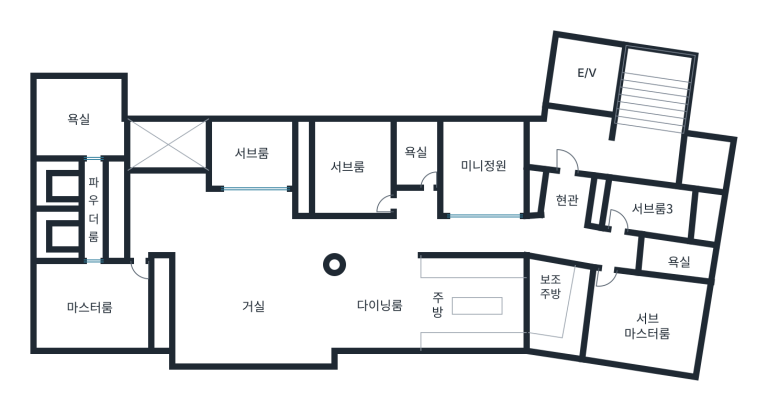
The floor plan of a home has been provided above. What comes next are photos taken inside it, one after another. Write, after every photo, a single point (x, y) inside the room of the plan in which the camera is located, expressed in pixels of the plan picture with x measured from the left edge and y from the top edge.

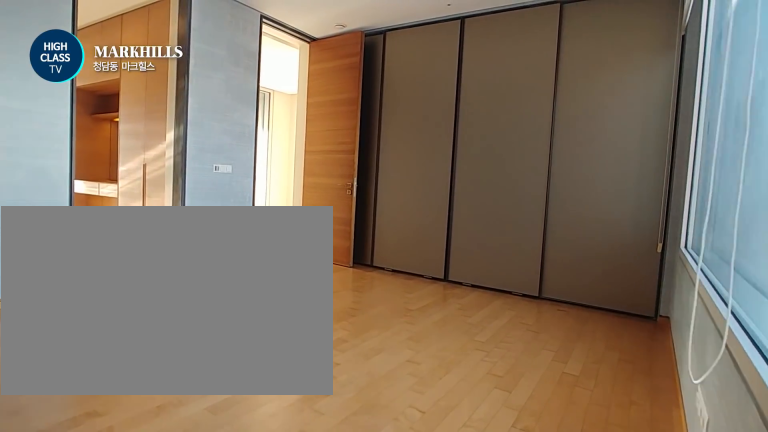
(100, 307)
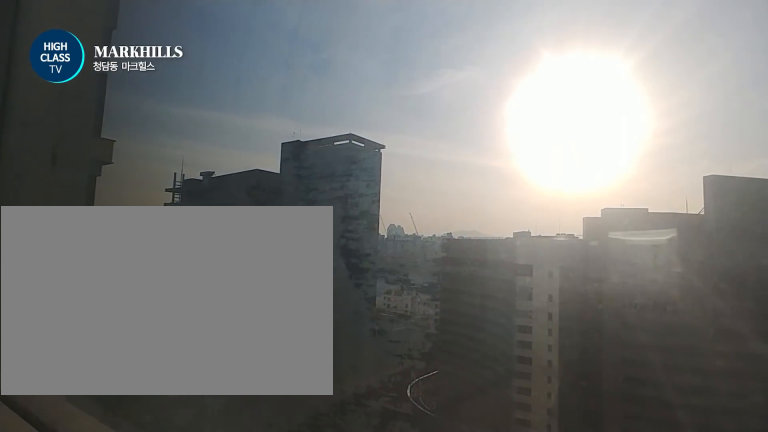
(251, 154)
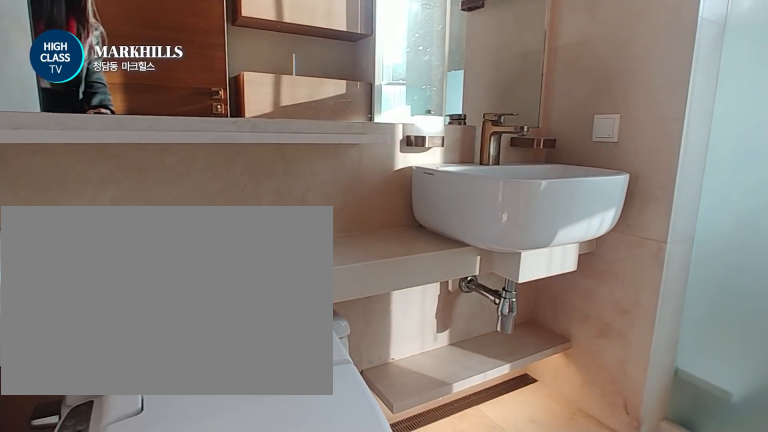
(417, 154)
